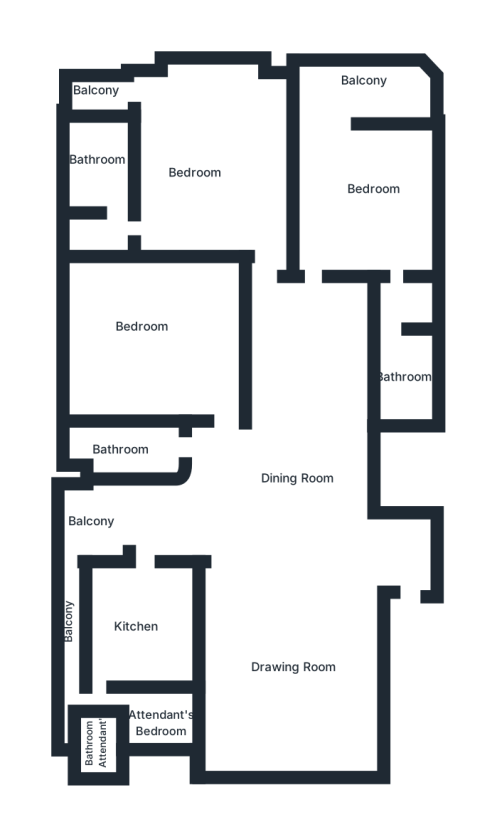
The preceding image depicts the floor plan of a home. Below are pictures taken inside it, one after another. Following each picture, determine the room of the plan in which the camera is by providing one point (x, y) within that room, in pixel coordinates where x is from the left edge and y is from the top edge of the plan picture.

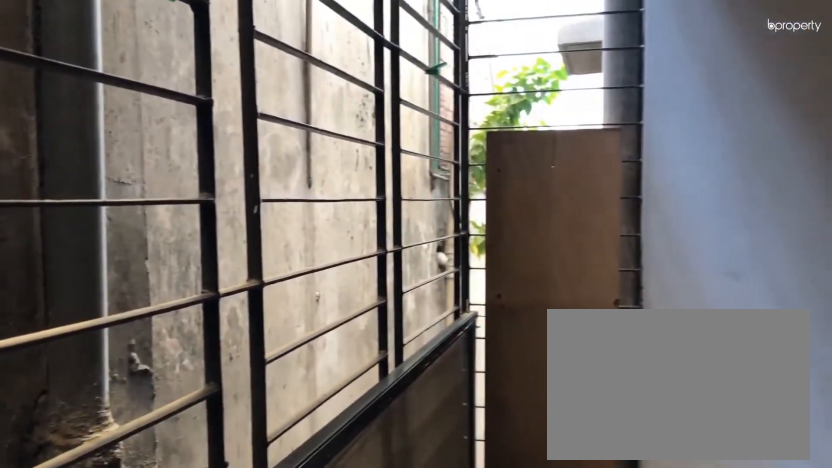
(105, 526)
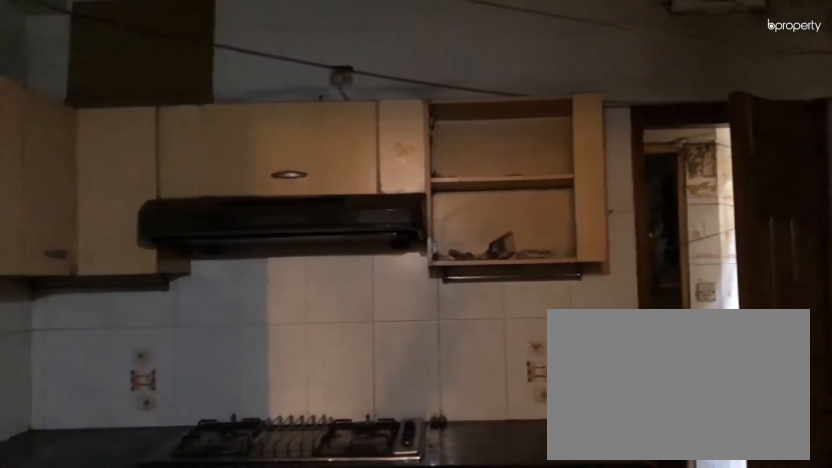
(139, 627)
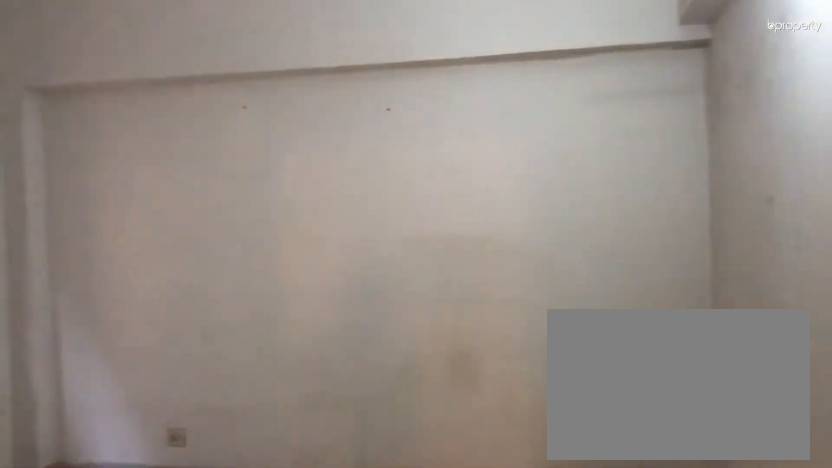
(150, 344)
